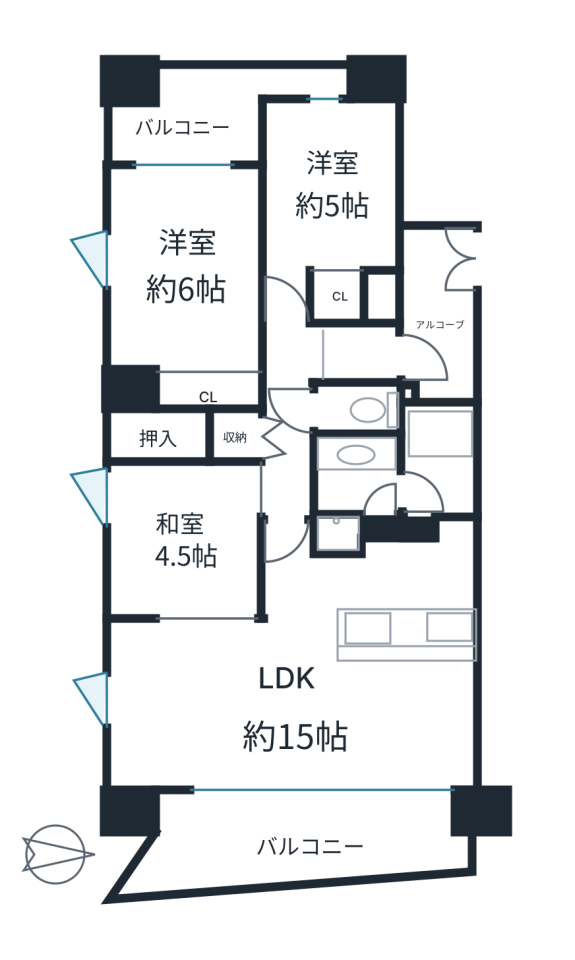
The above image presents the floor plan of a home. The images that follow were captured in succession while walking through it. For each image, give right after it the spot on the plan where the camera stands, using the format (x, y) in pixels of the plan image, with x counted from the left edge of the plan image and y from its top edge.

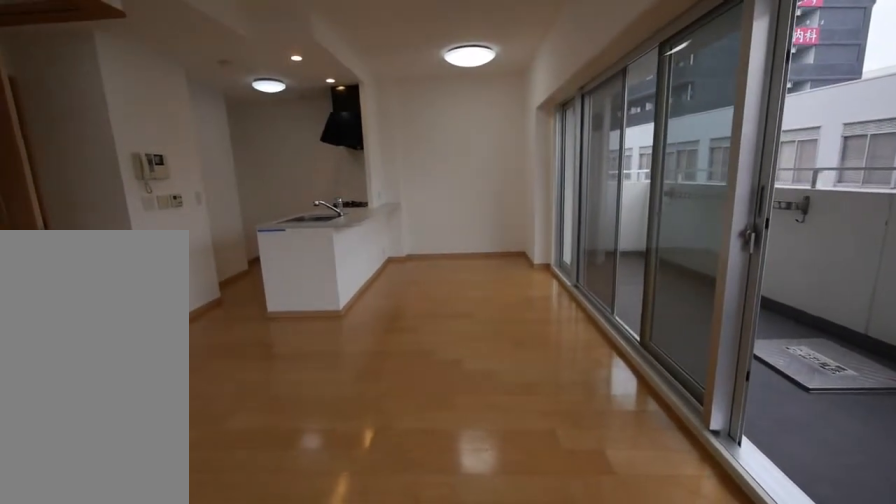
(186, 683)
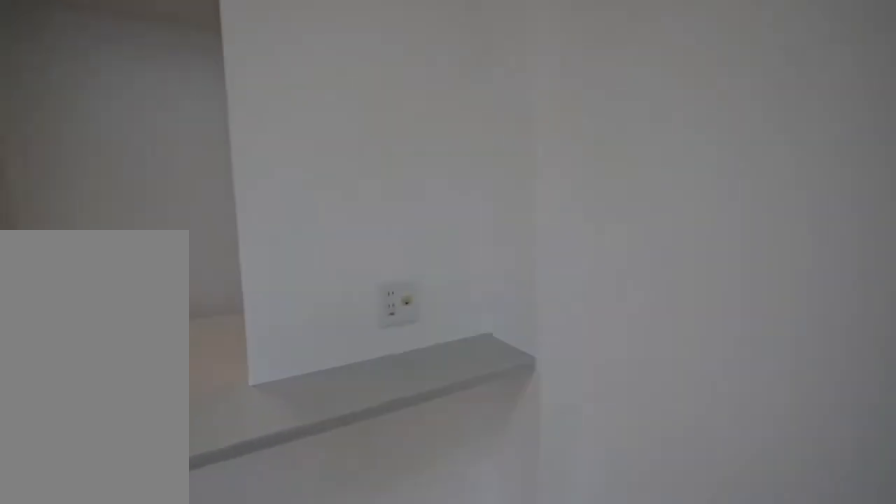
(375, 718)
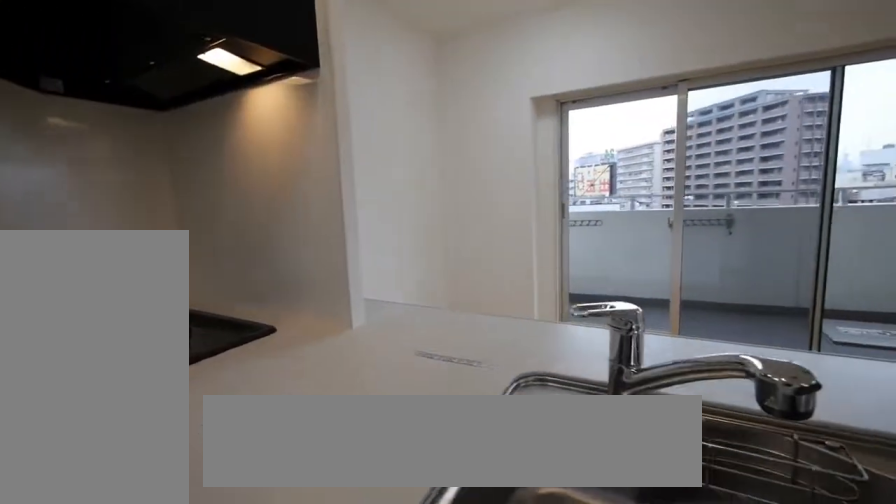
(375, 578)
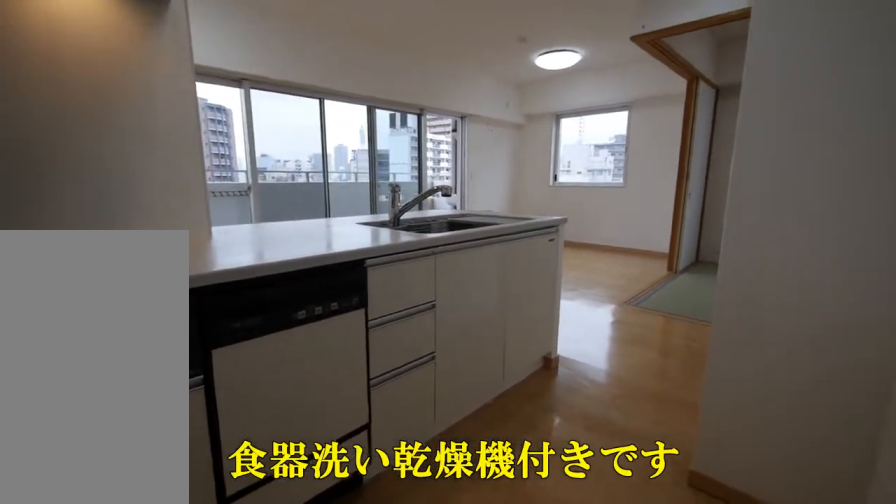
(375, 579)
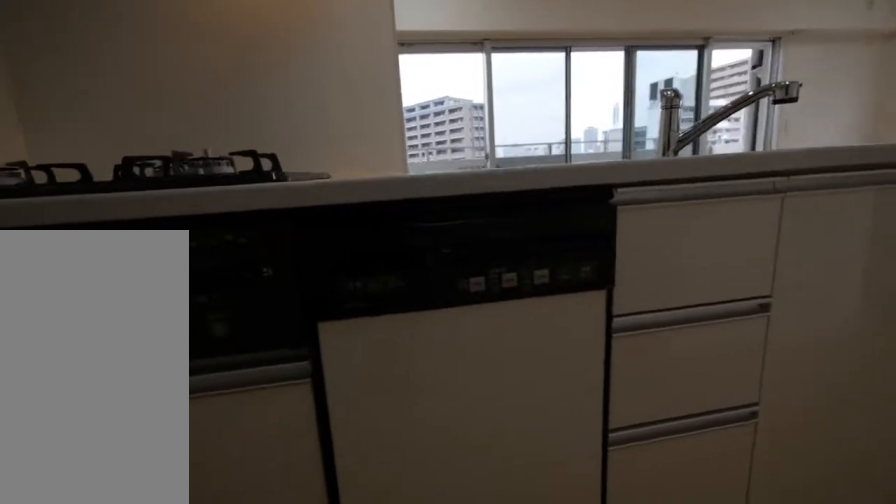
(375, 579)
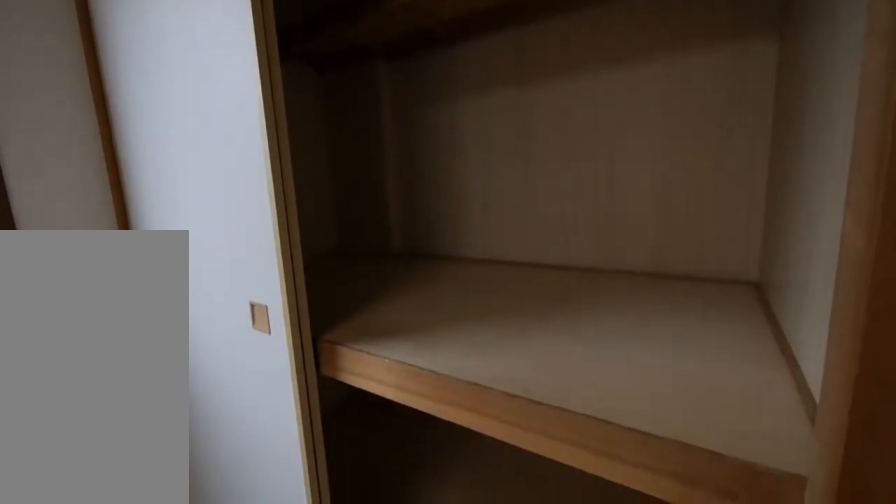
(166, 560)
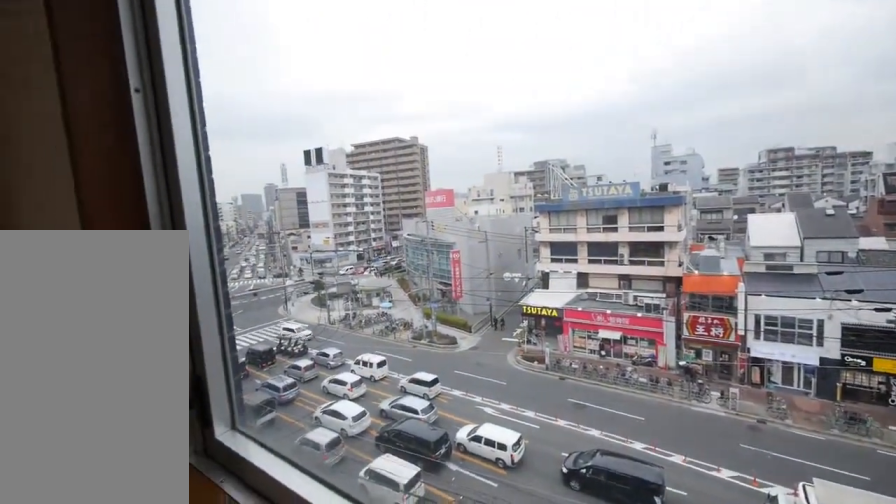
(165, 560)
